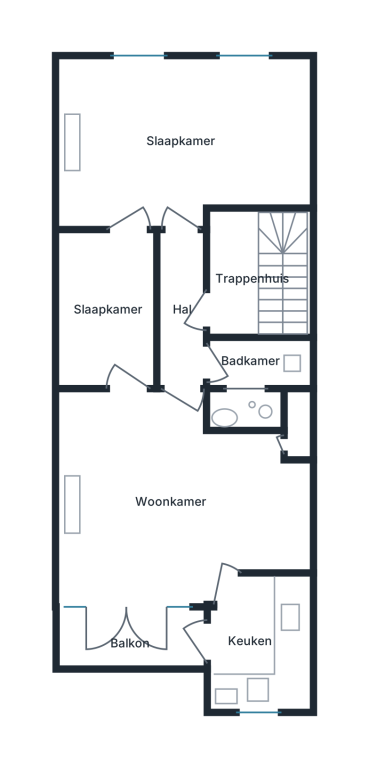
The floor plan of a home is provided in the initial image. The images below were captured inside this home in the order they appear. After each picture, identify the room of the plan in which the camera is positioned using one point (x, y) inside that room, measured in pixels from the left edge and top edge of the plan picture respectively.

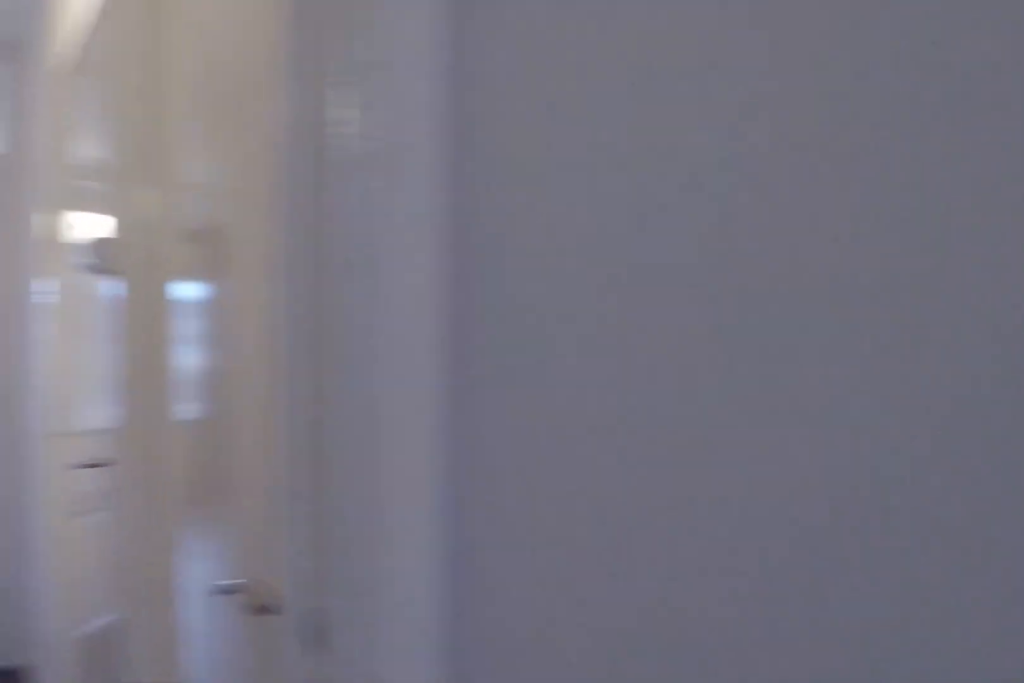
(182, 310)
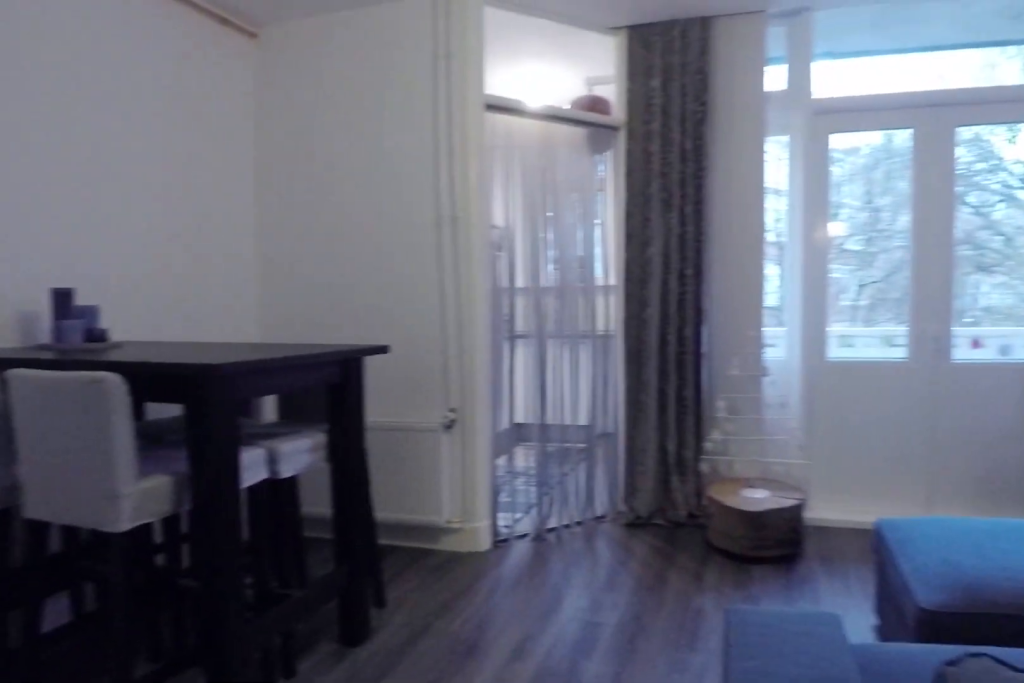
(173, 499)
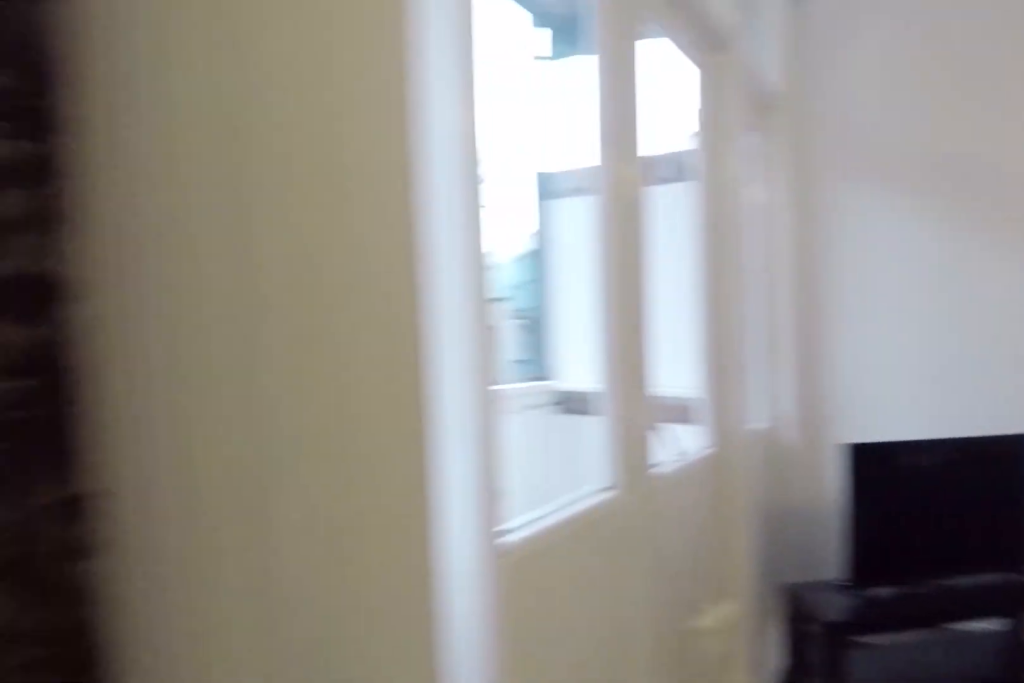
(173, 499)
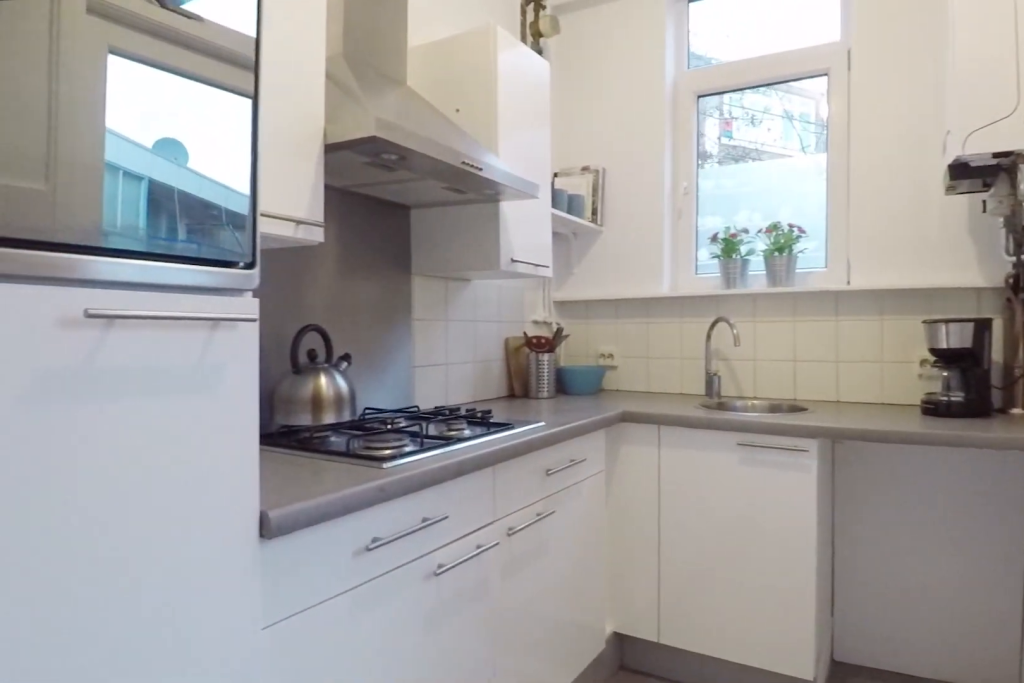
(261, 643)
